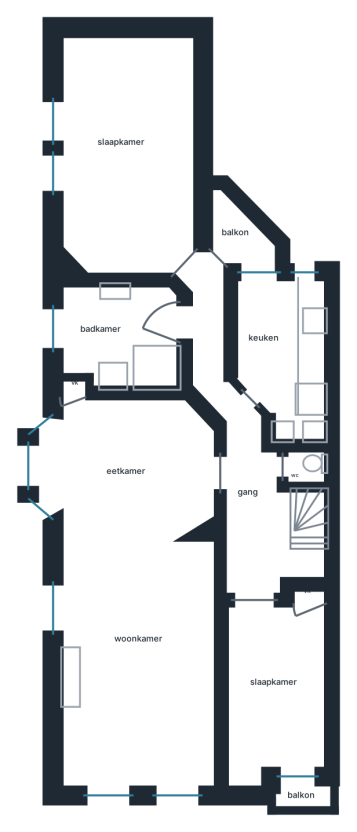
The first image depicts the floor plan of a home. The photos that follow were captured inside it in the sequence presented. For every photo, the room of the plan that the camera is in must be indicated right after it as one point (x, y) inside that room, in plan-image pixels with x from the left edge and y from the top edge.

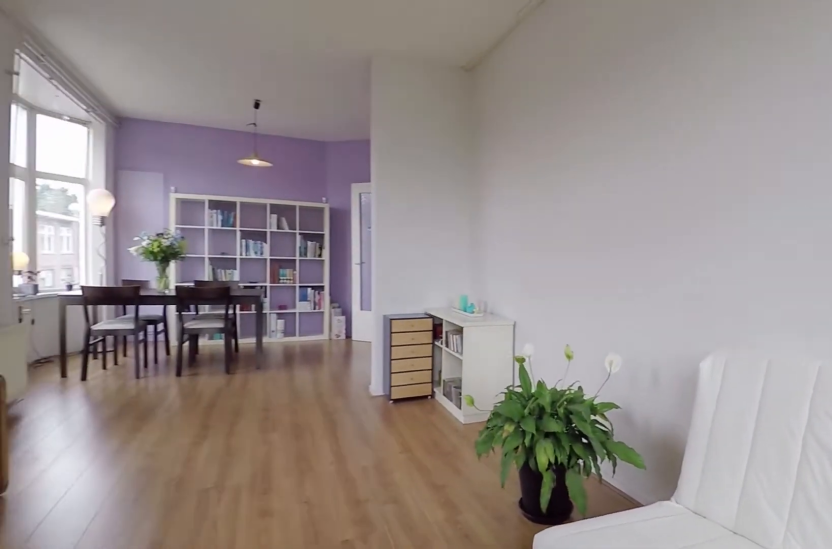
(137, 592)
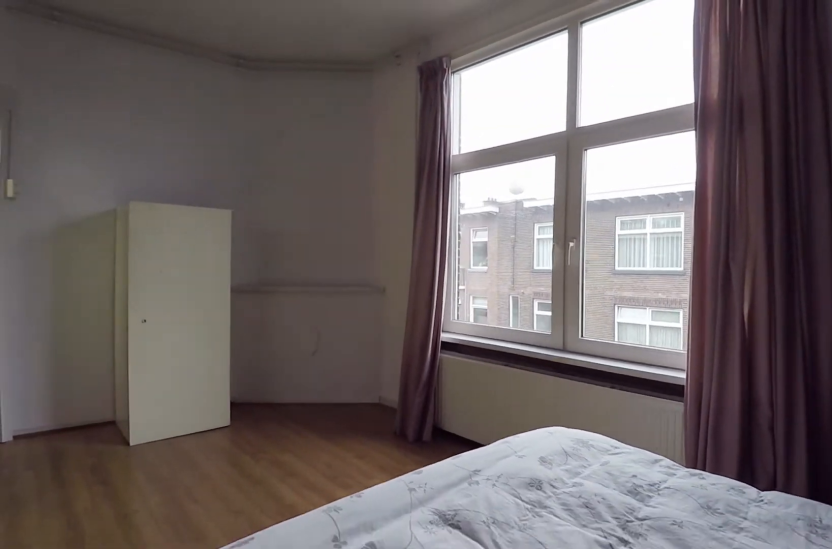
(127, 152)
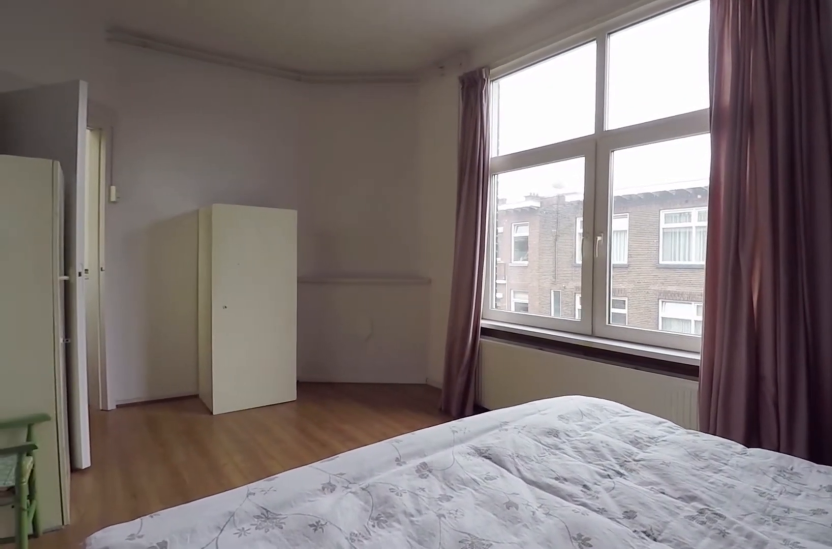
(127, 152)
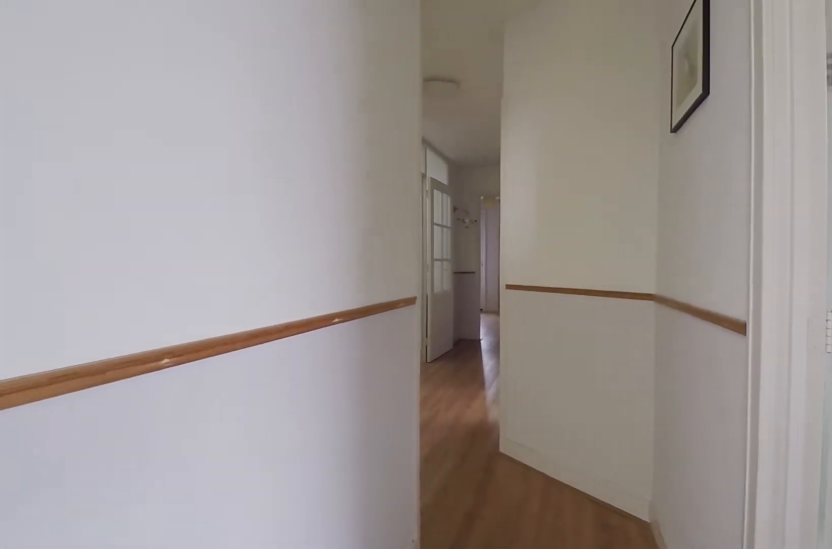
(308, 519)
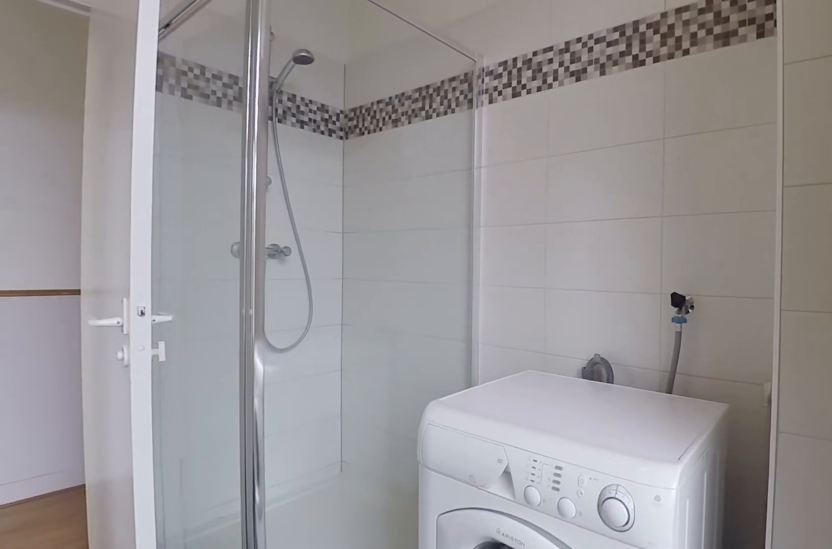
(122, 338)
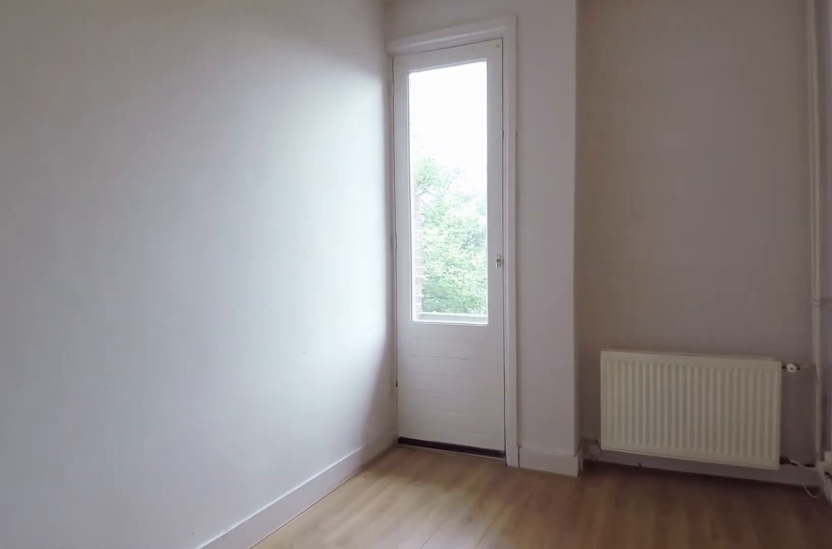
(274, 690)
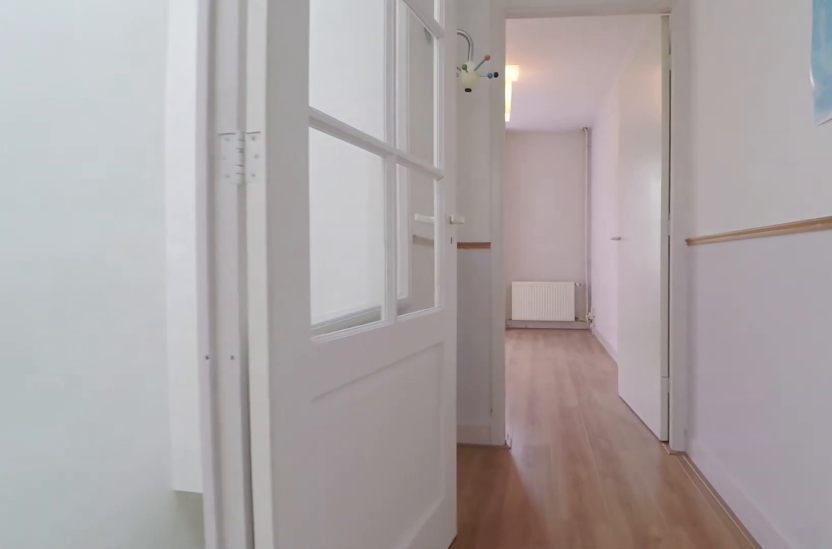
(308, 520)
